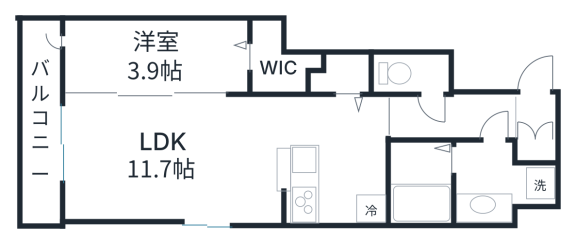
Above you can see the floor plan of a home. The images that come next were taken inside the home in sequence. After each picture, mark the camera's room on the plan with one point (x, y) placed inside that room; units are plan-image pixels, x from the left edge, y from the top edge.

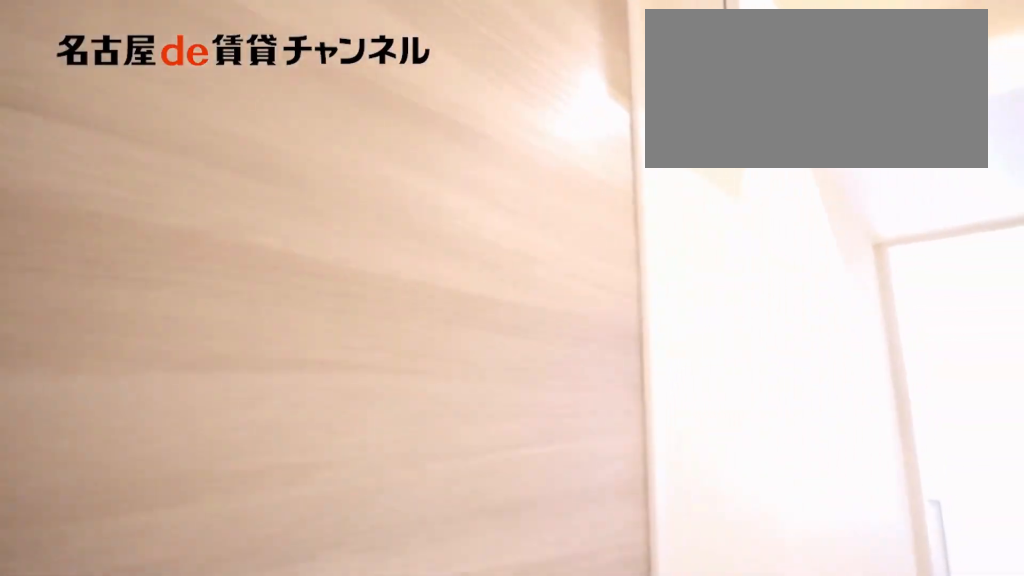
(536, 127)
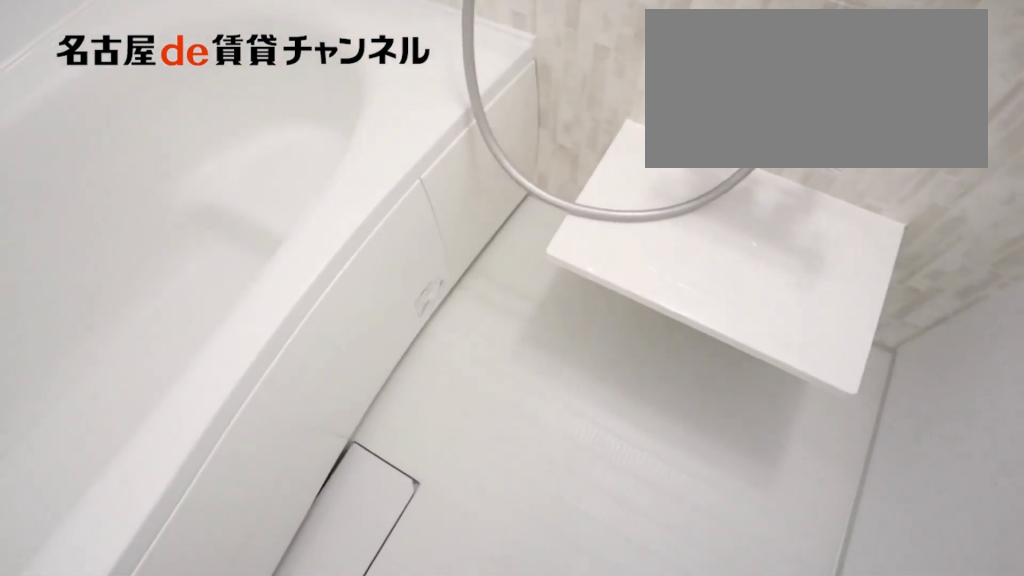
(420, 184)
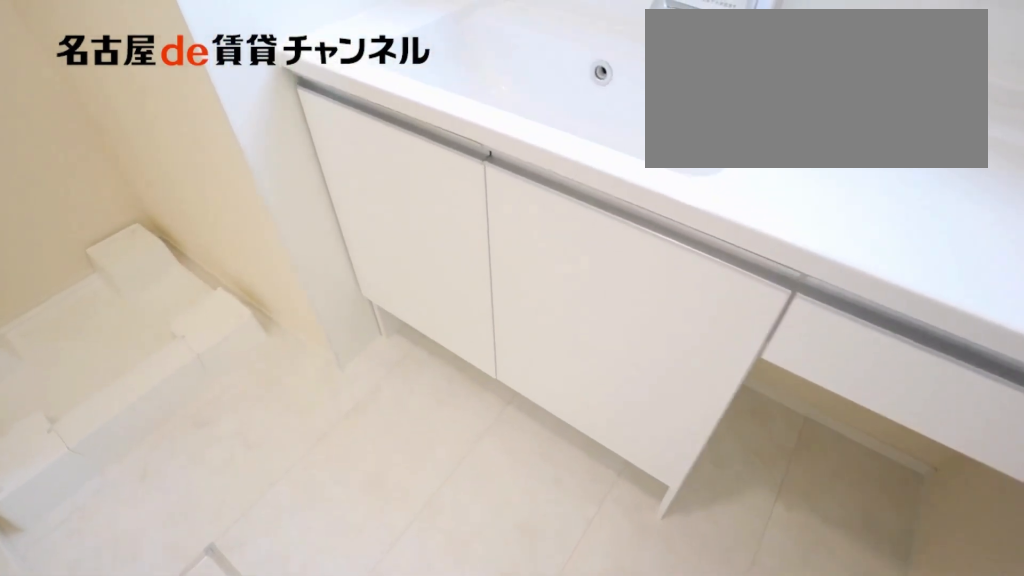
(498, 183)
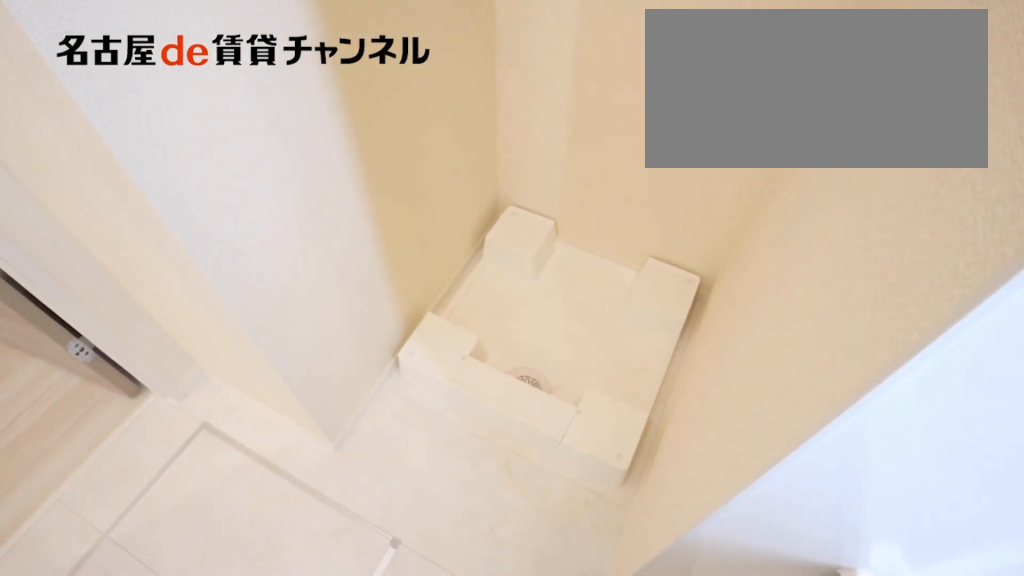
(498, 183)
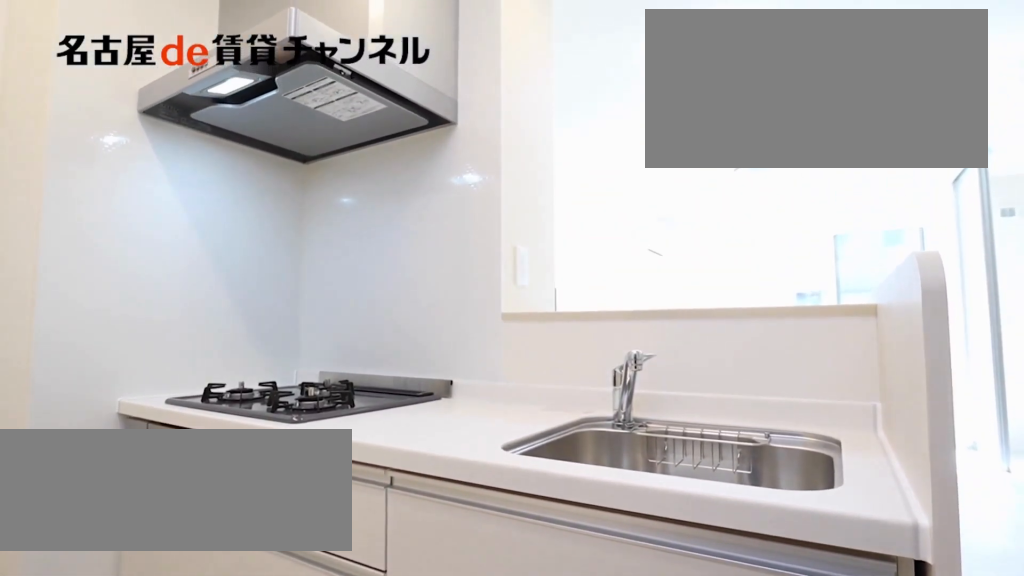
(339, 161)
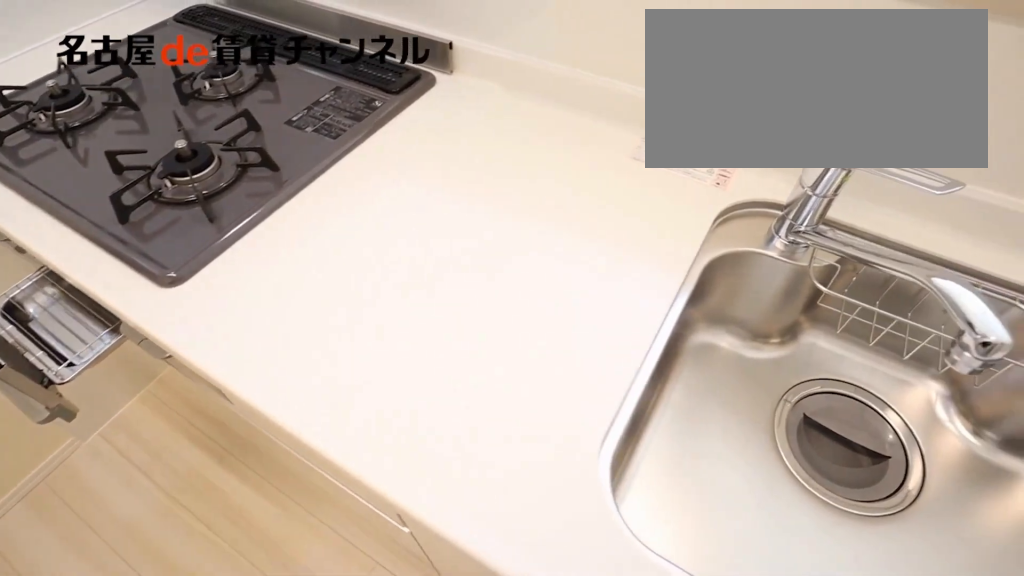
(339, 161)
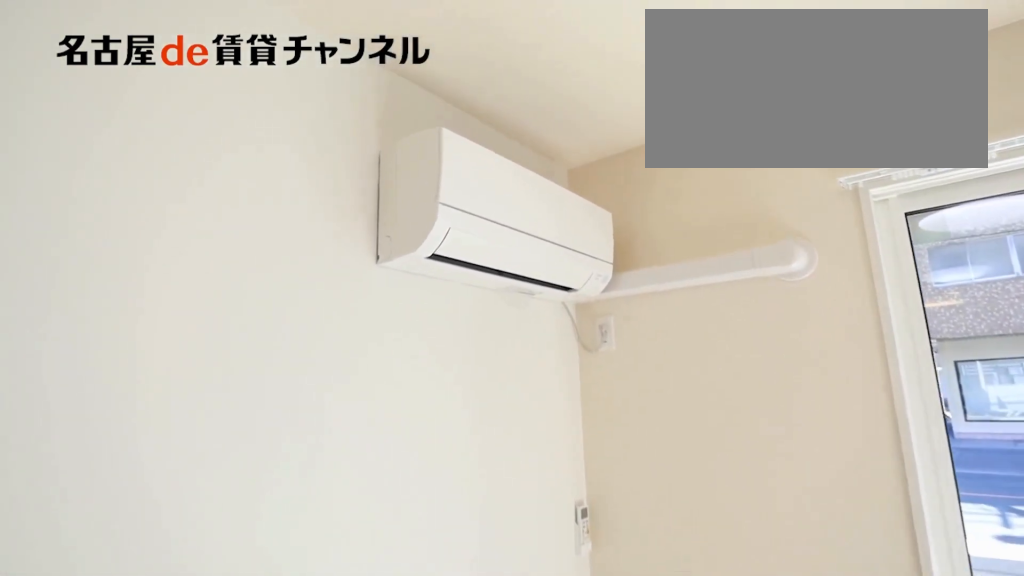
(175, 161)
